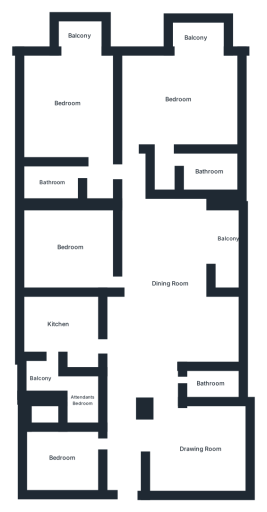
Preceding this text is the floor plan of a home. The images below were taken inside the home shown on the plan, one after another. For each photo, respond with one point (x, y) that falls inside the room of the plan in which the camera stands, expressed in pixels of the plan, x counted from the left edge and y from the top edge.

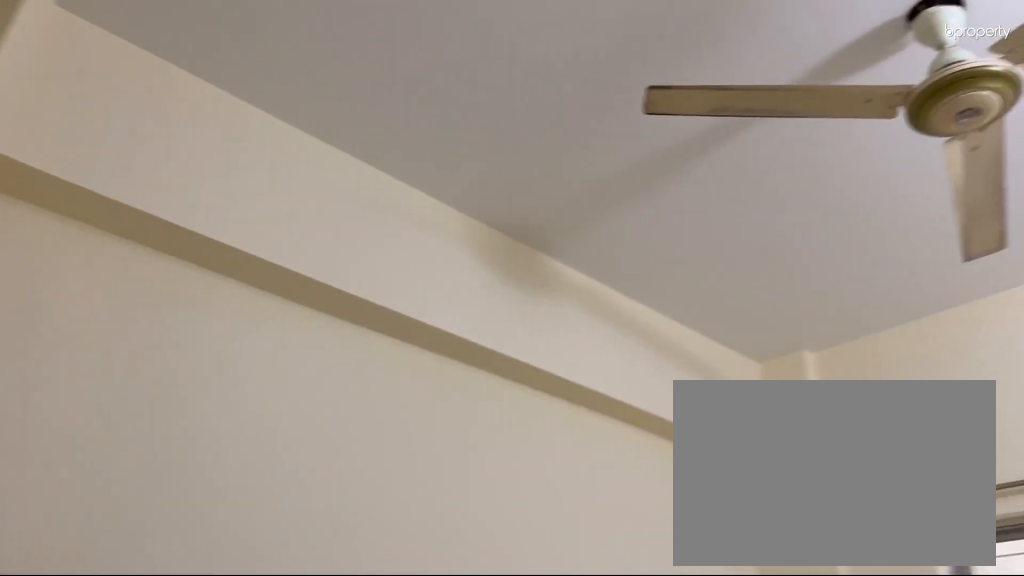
(61, 457)
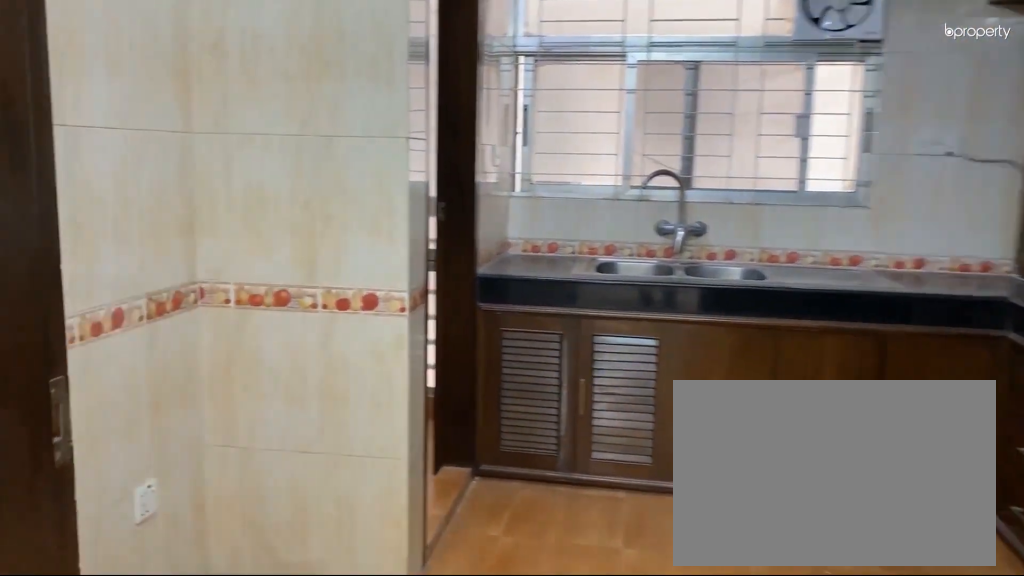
(59, 323)
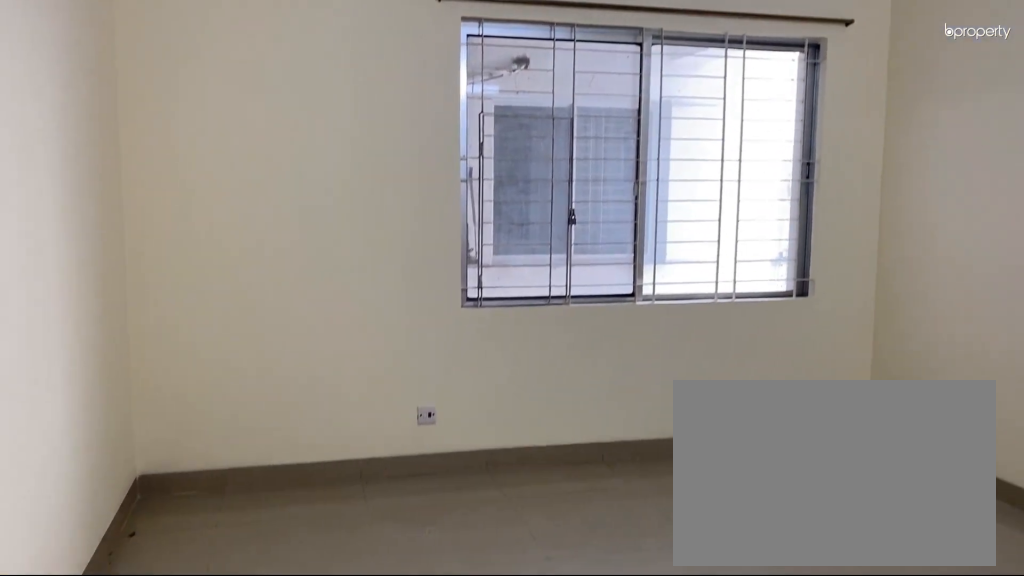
(70, 247)
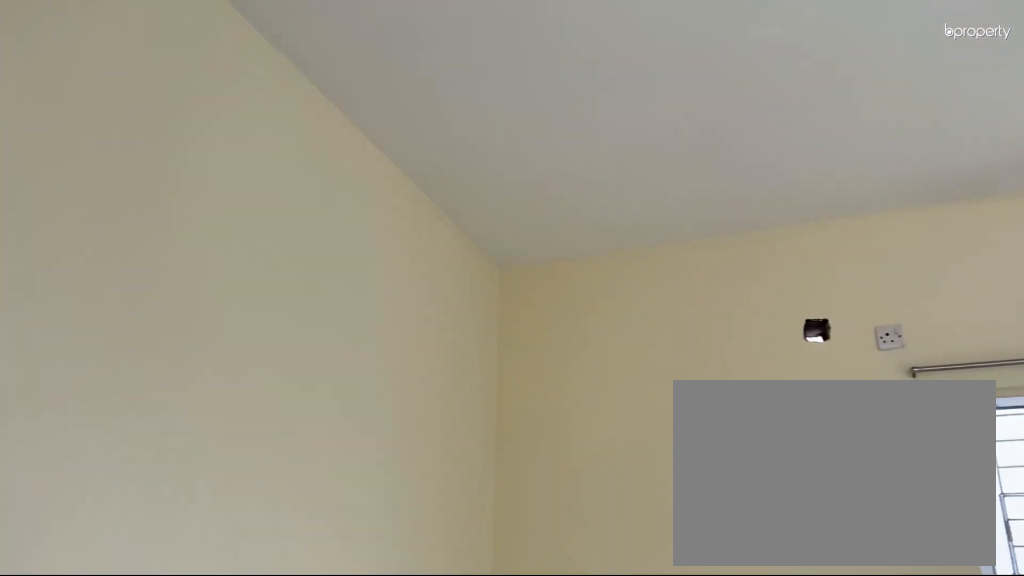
(67, 106)
